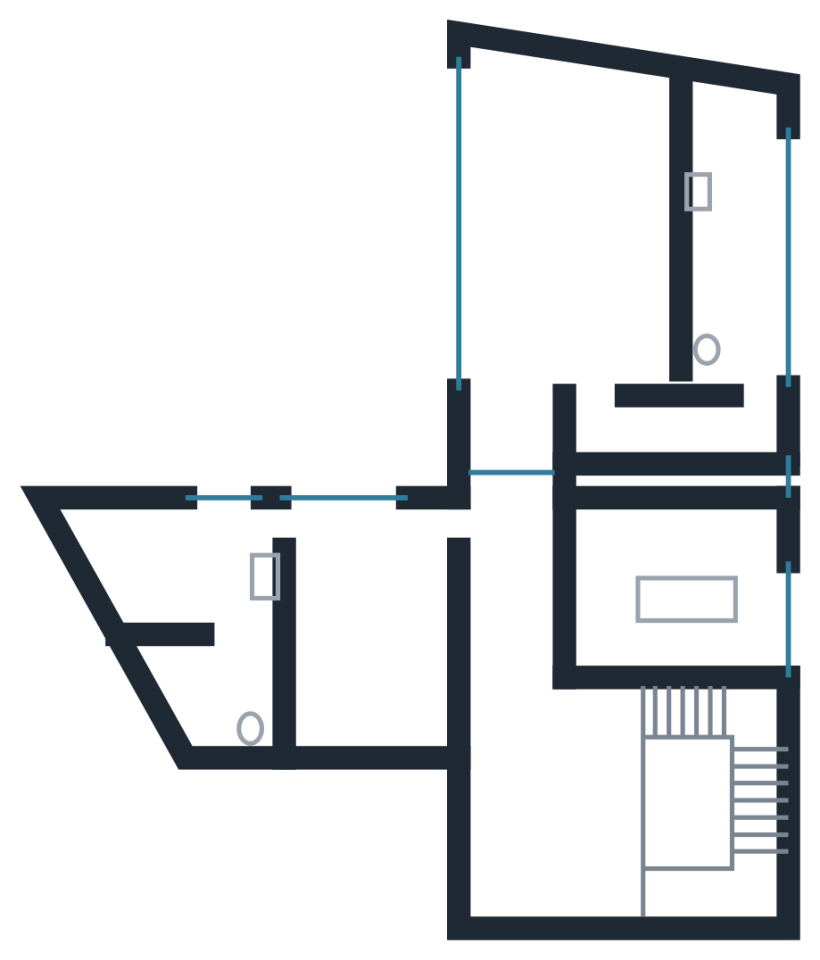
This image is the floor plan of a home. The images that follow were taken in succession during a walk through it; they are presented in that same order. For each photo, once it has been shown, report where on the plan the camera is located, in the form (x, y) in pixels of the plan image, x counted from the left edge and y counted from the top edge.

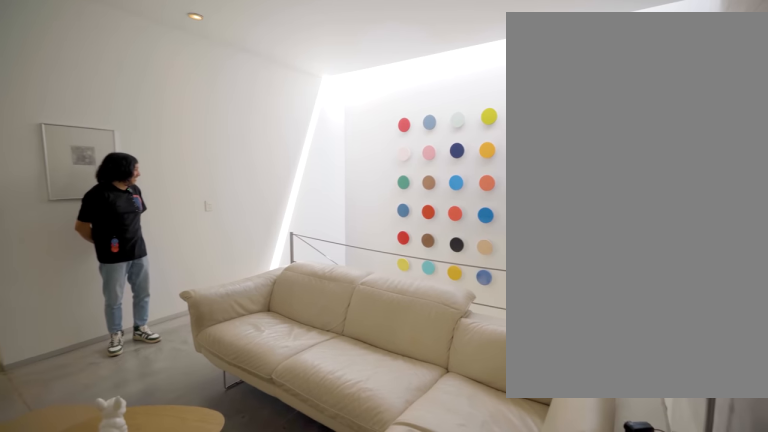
(535, 810)
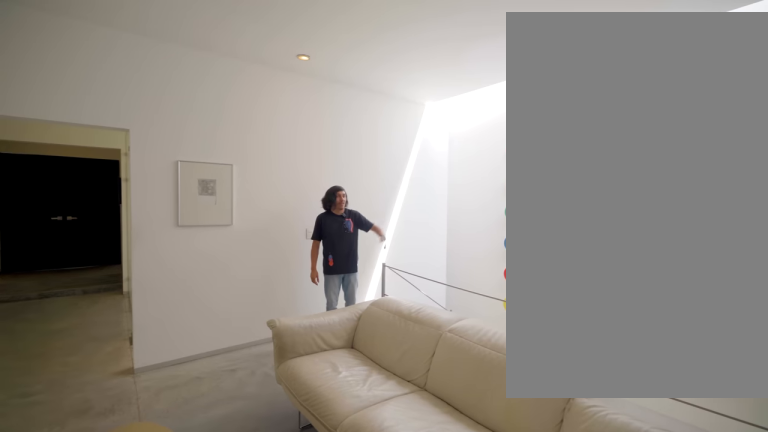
(534, 810)
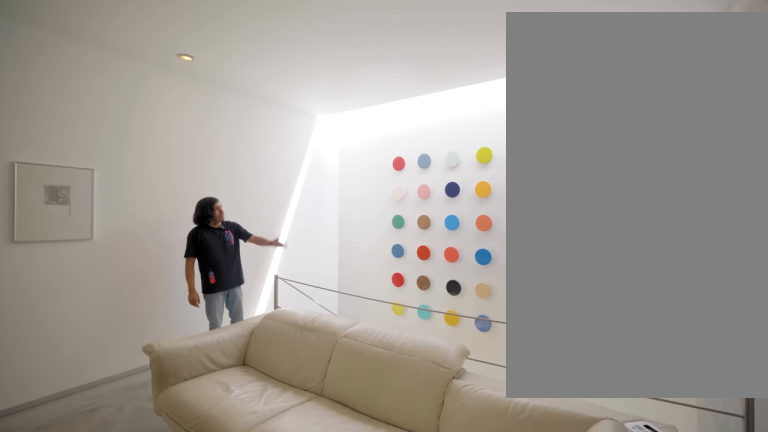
(534, 810)
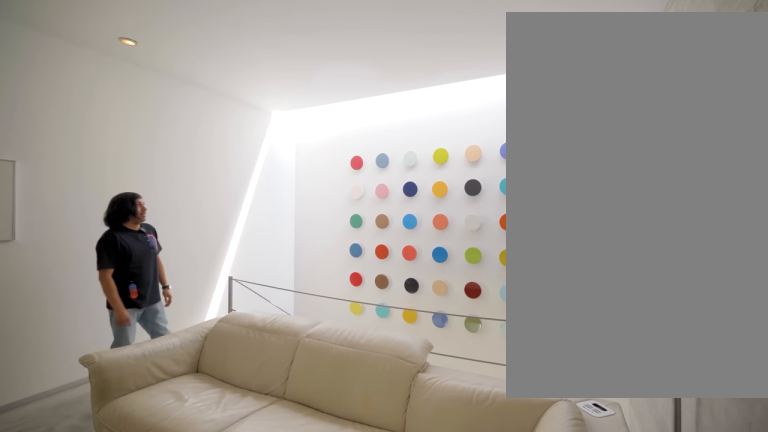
(534, 810)
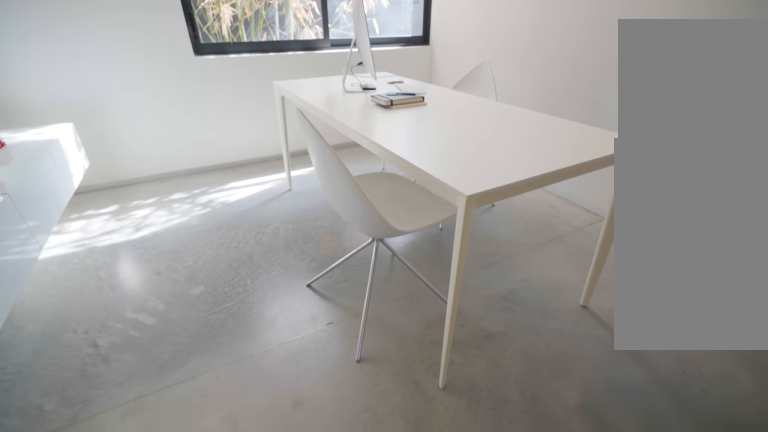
(598, 599)
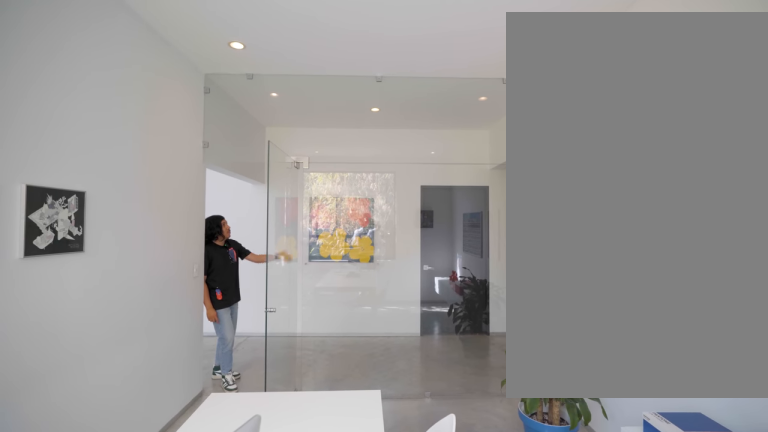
(749, 561)
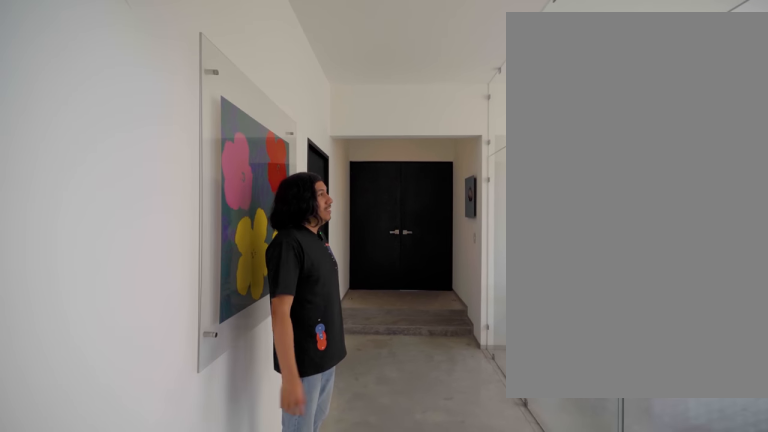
(514, 648)
